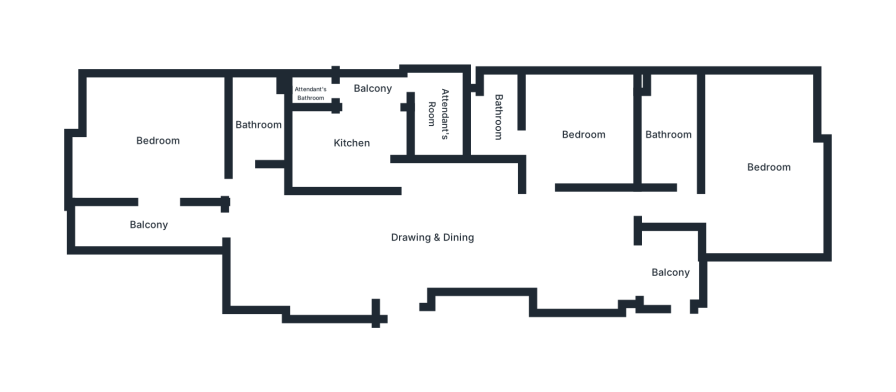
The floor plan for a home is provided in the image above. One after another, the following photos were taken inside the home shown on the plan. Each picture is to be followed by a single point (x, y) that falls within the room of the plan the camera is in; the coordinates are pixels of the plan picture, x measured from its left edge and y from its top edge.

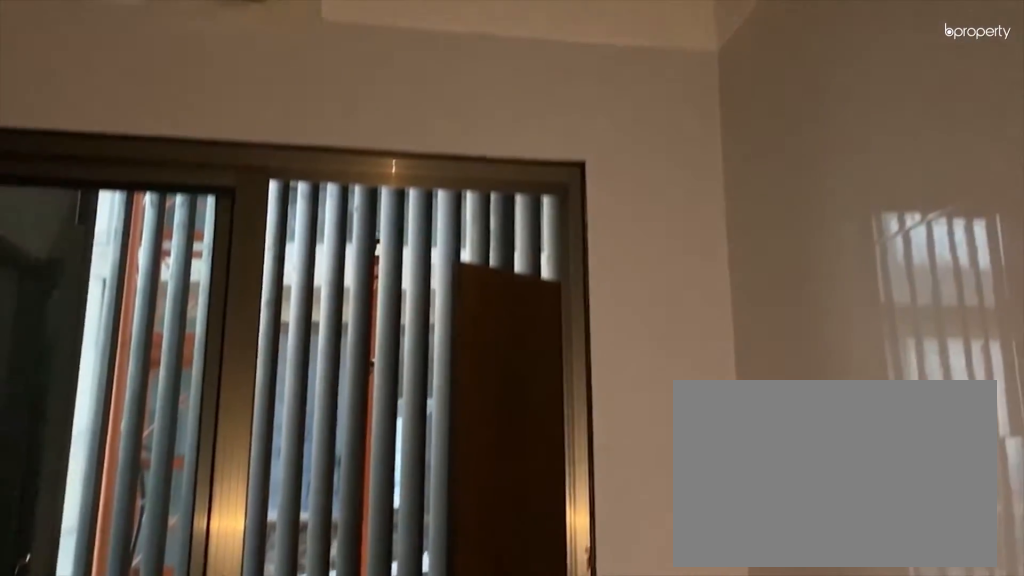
(352, 145)
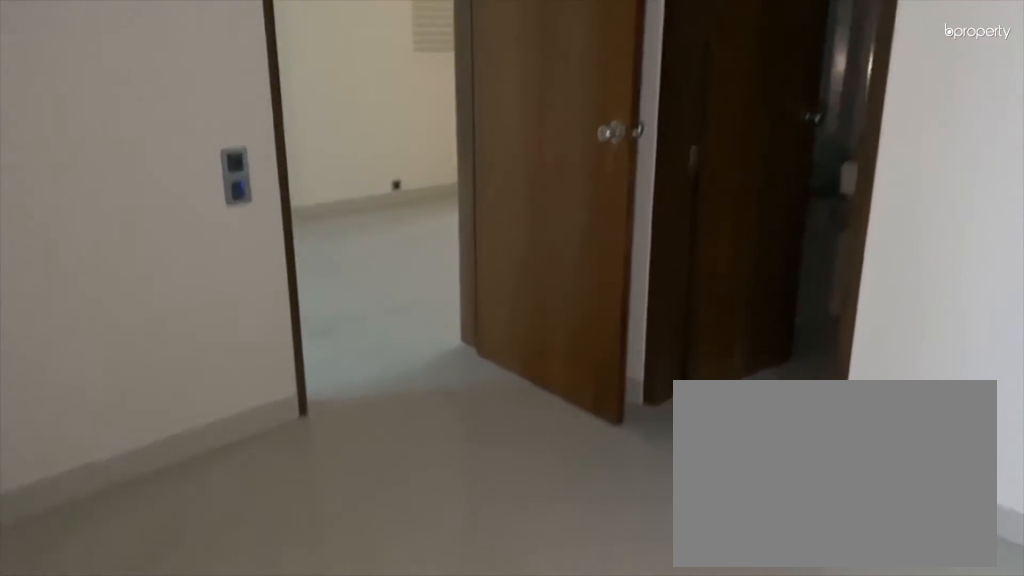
(574, 135)
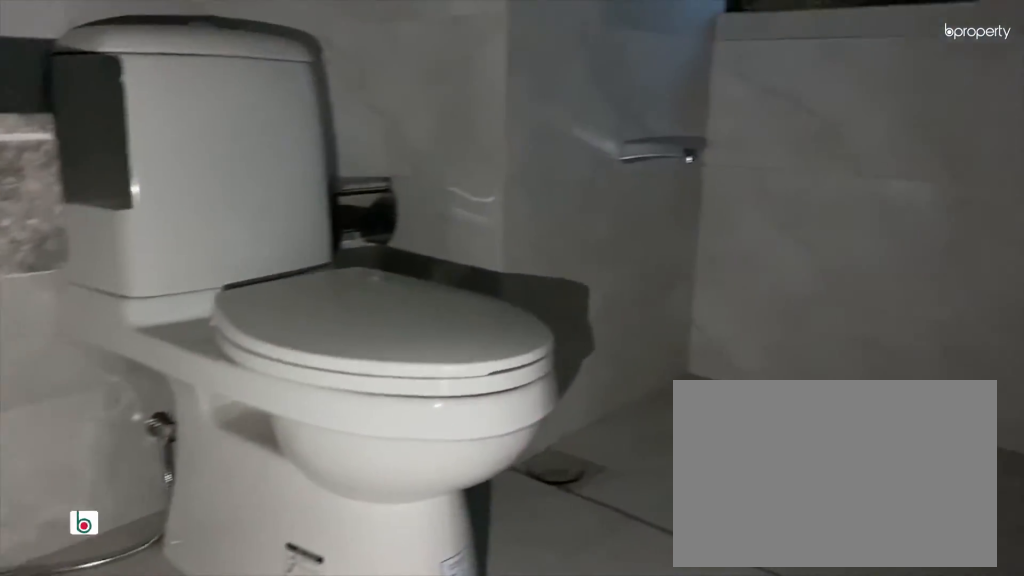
(499, 120)
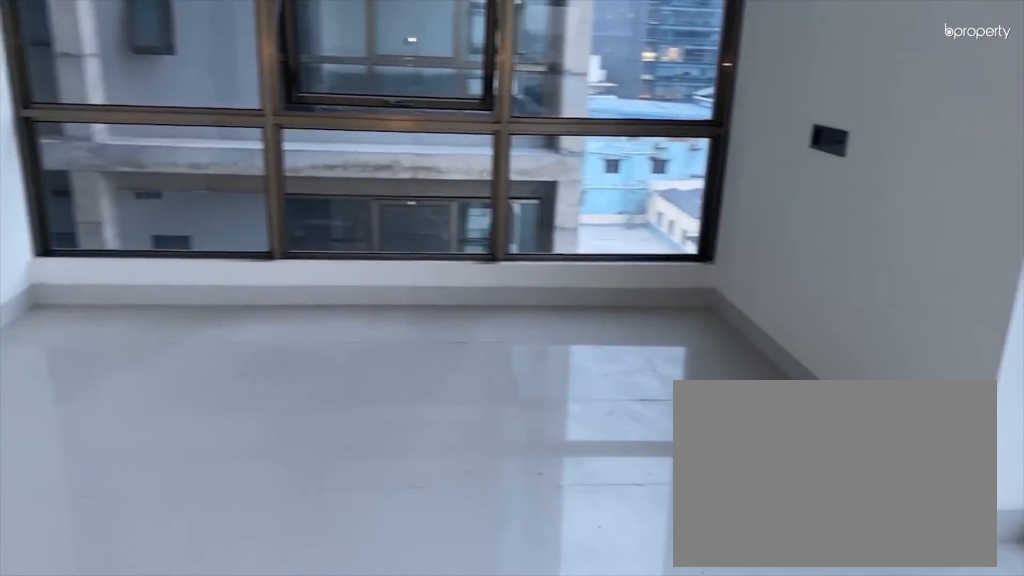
(769, 210)
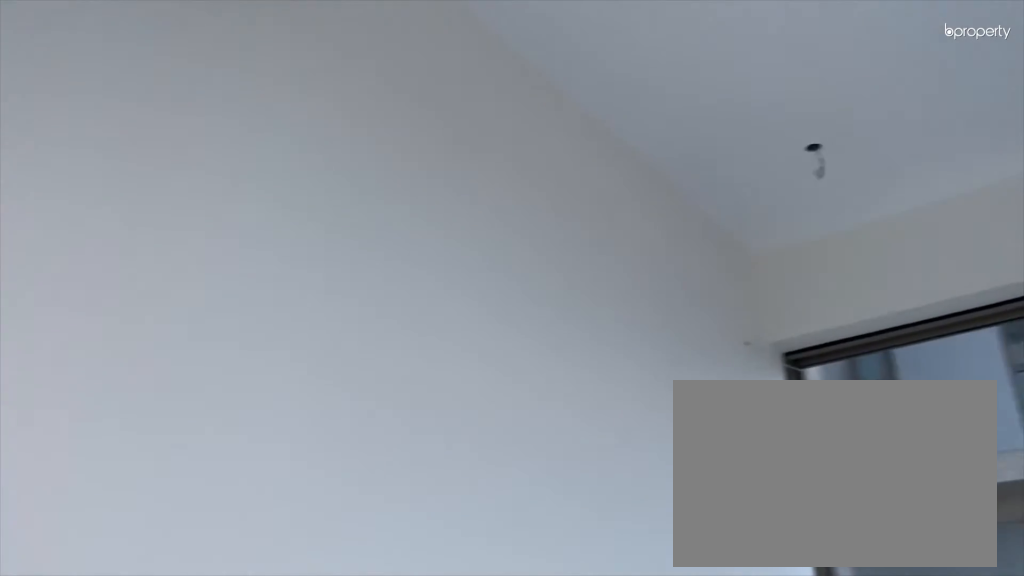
(769, 210)
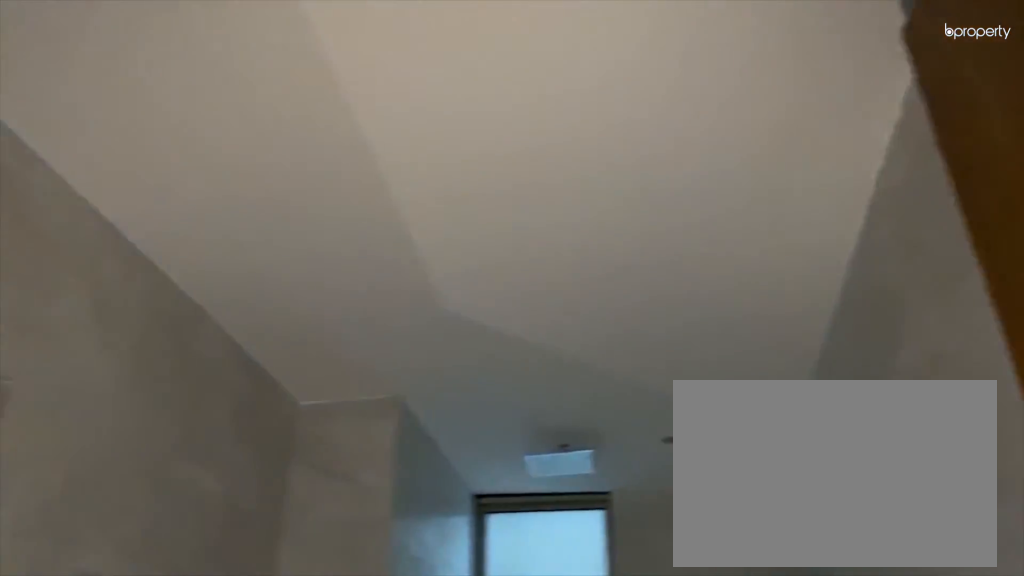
(665, 137)
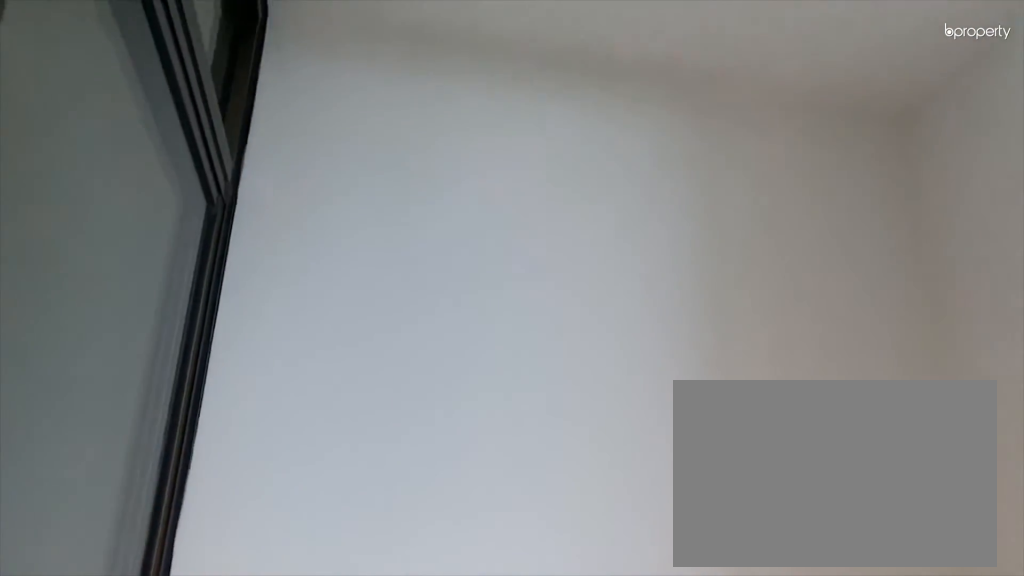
(669, 266)
